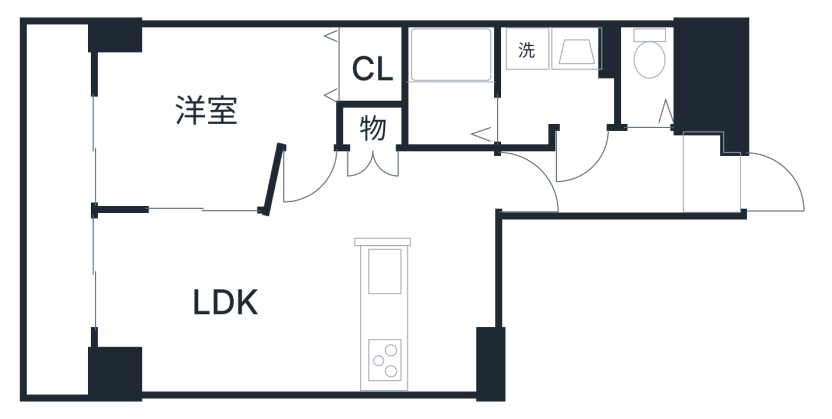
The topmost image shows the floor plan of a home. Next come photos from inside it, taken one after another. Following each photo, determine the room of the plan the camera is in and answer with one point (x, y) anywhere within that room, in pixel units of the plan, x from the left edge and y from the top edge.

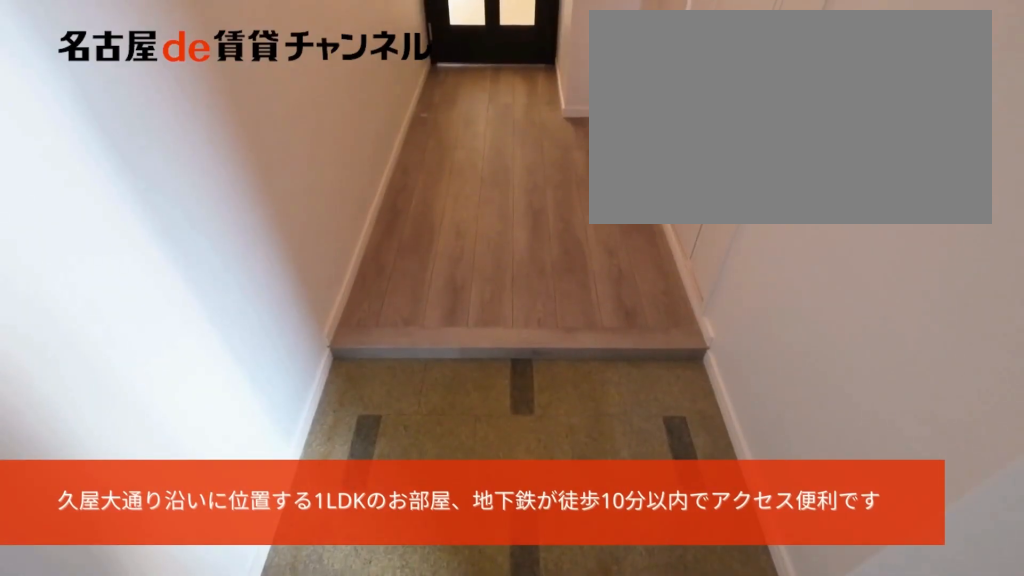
(714, 175)
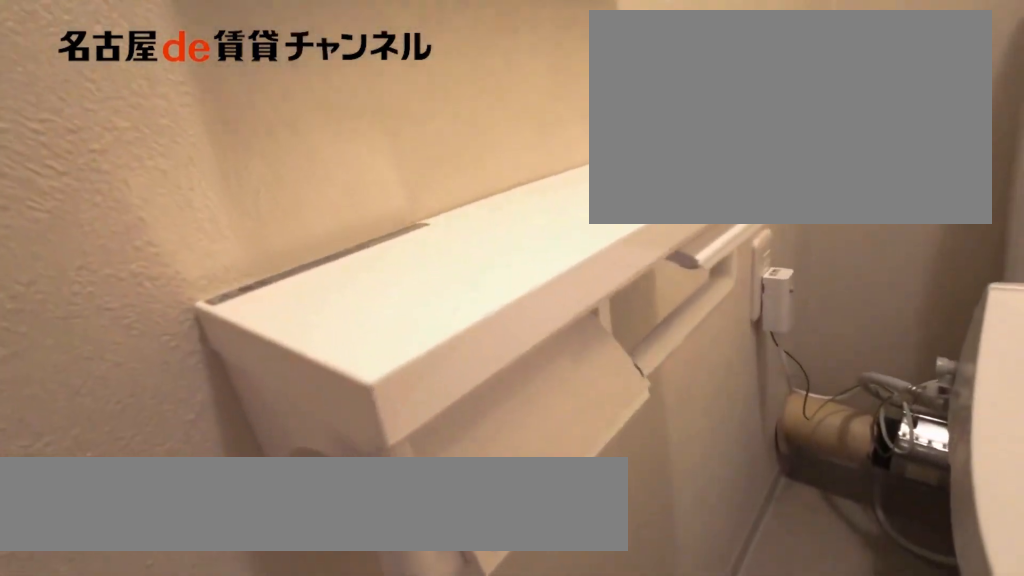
(648, 79)
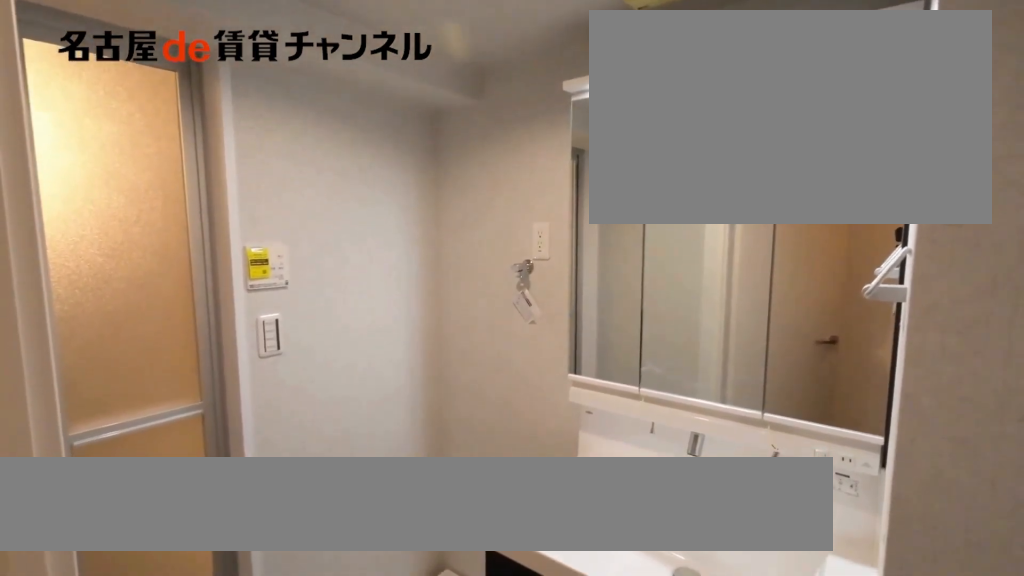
(557, 81)
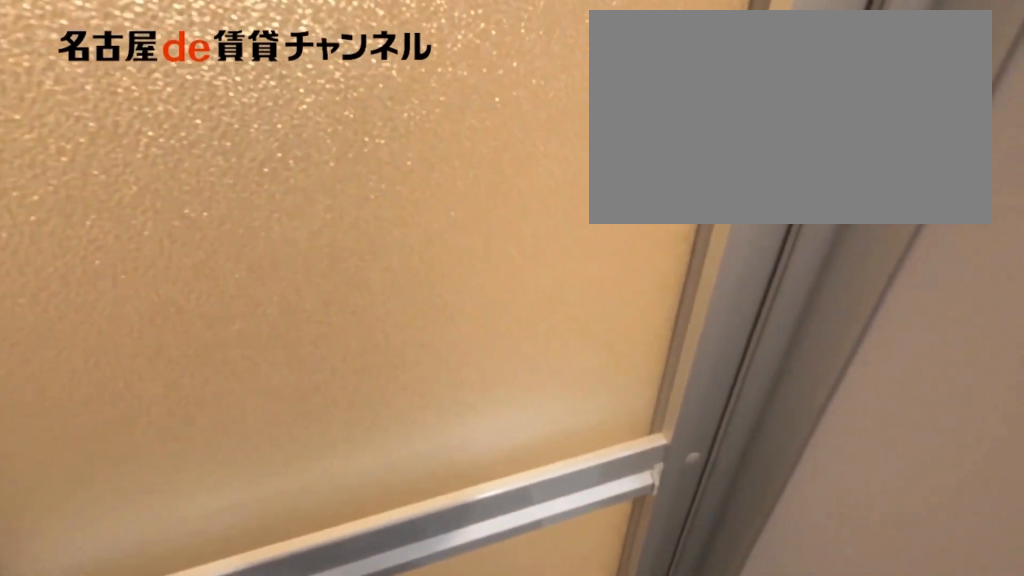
(557, 81)
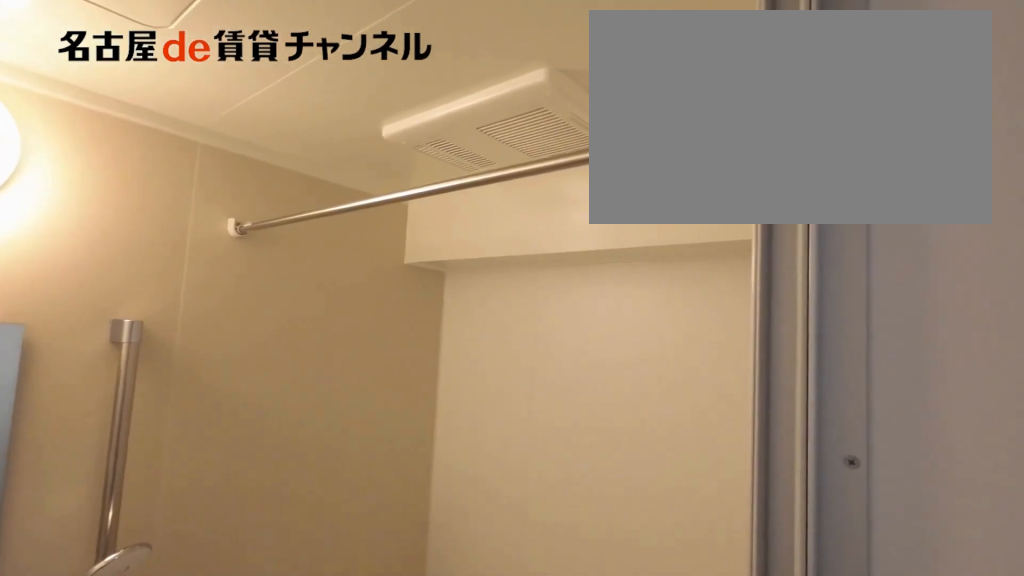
(448, 89)
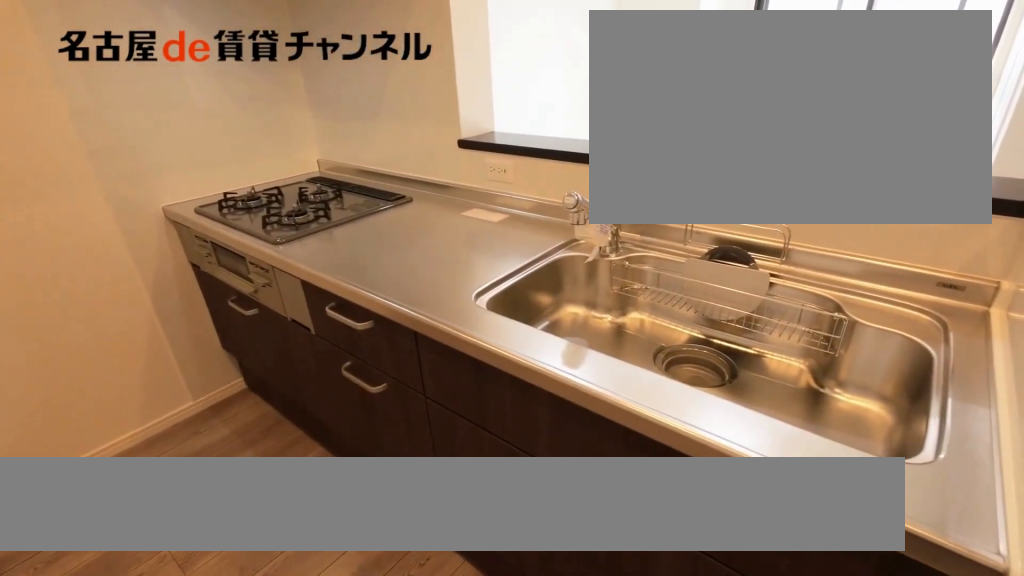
(426, 320)
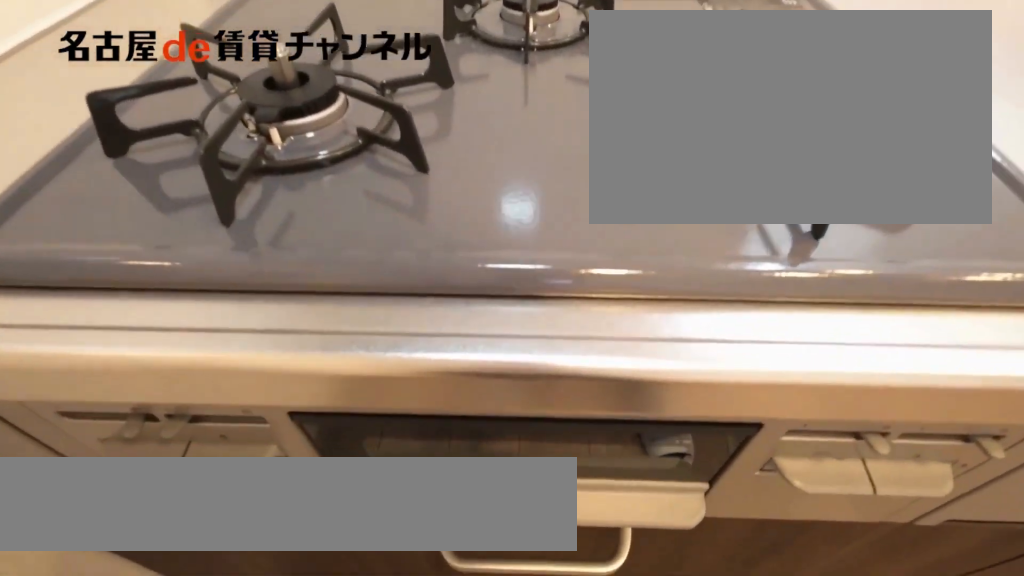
(426, 320)
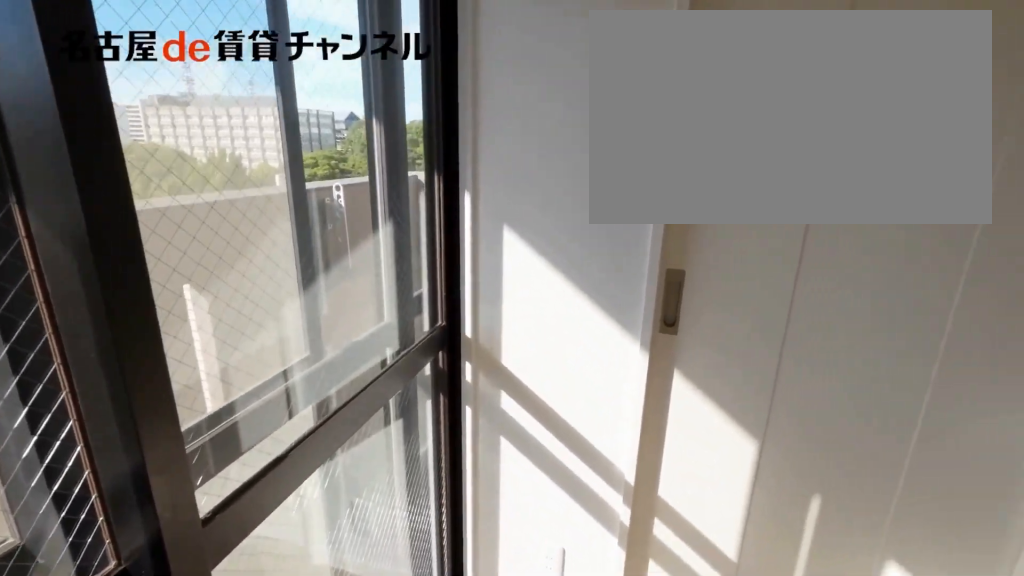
(223, 303)
